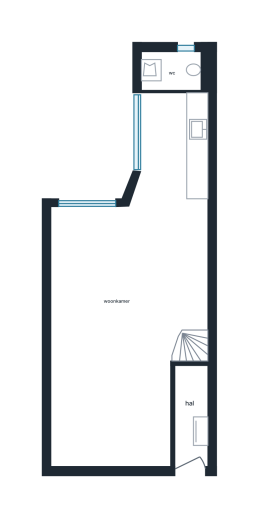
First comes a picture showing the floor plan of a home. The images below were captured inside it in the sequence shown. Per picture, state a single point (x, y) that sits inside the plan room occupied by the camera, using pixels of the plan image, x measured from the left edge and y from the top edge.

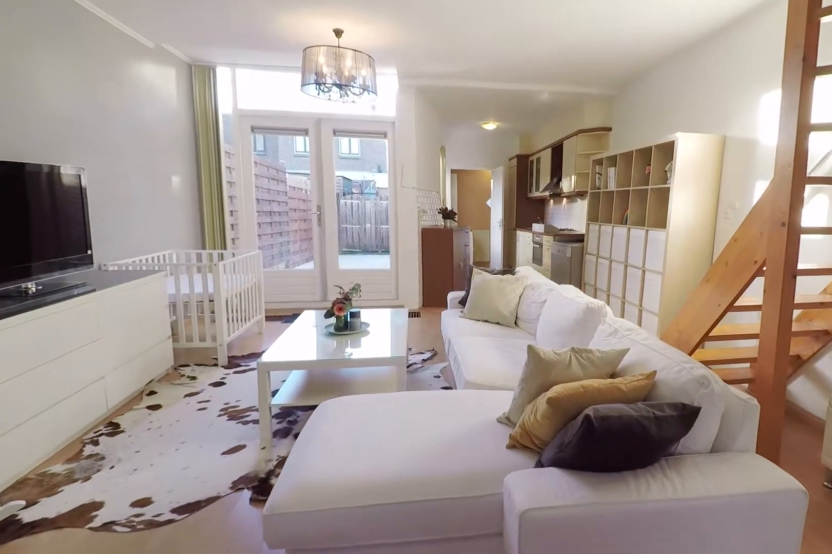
(93, 260)
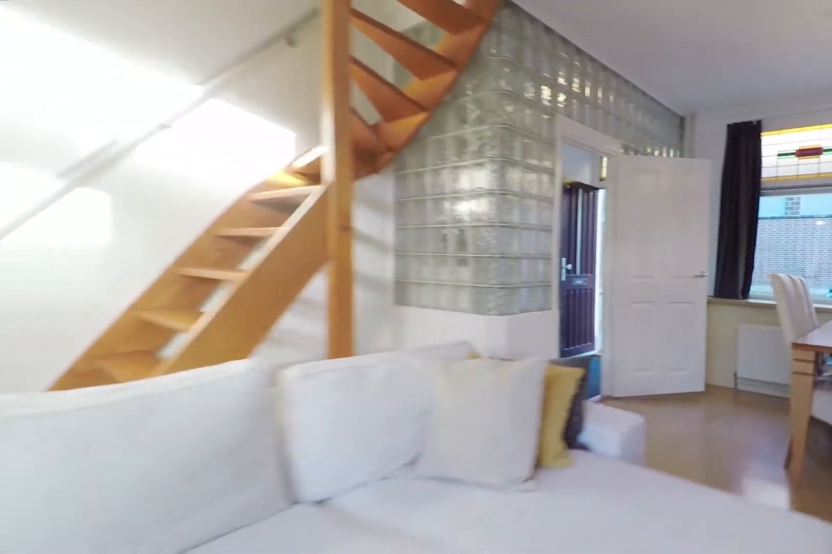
(94, 256)
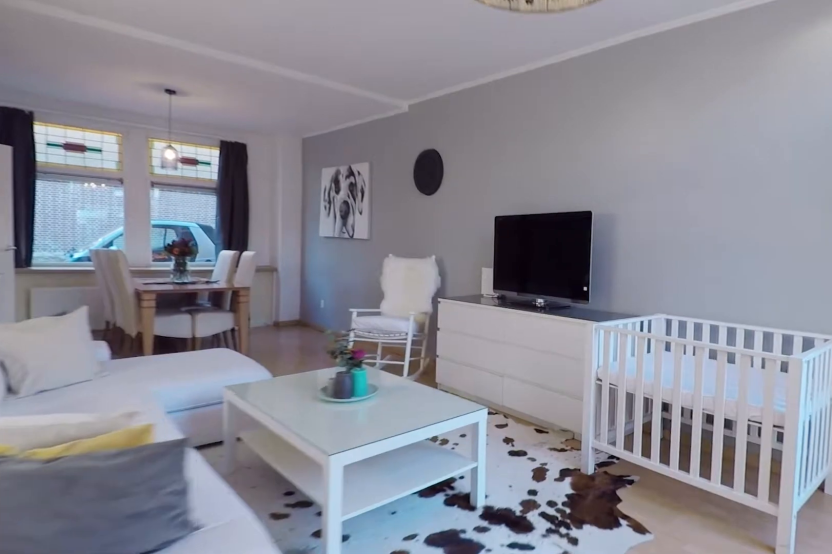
(200, 264)
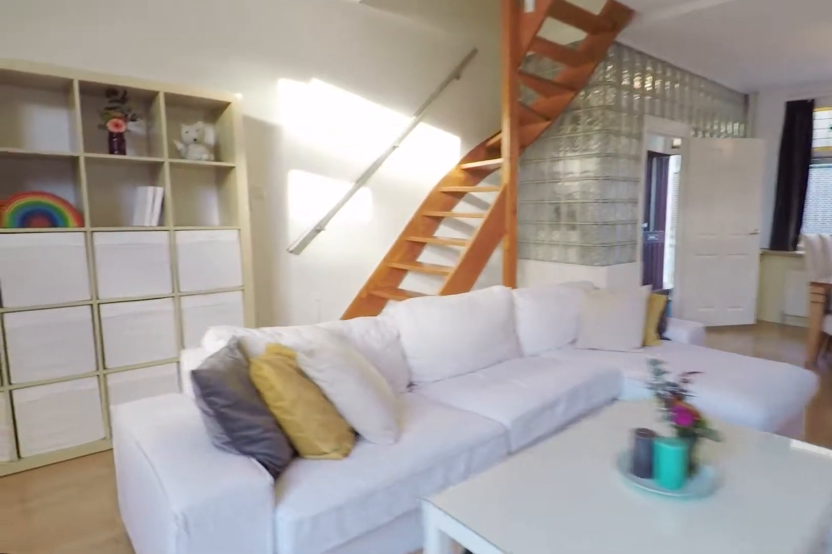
(95, 257)
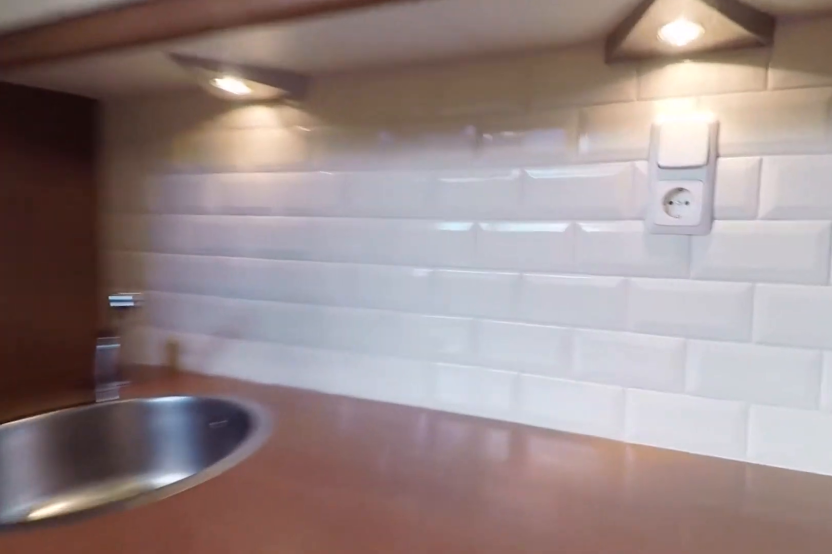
(197, 146)
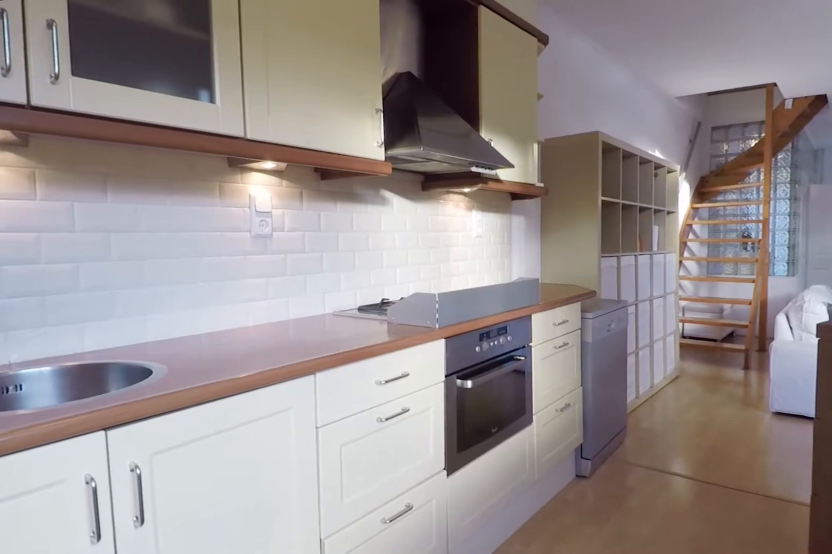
(197, 146)
